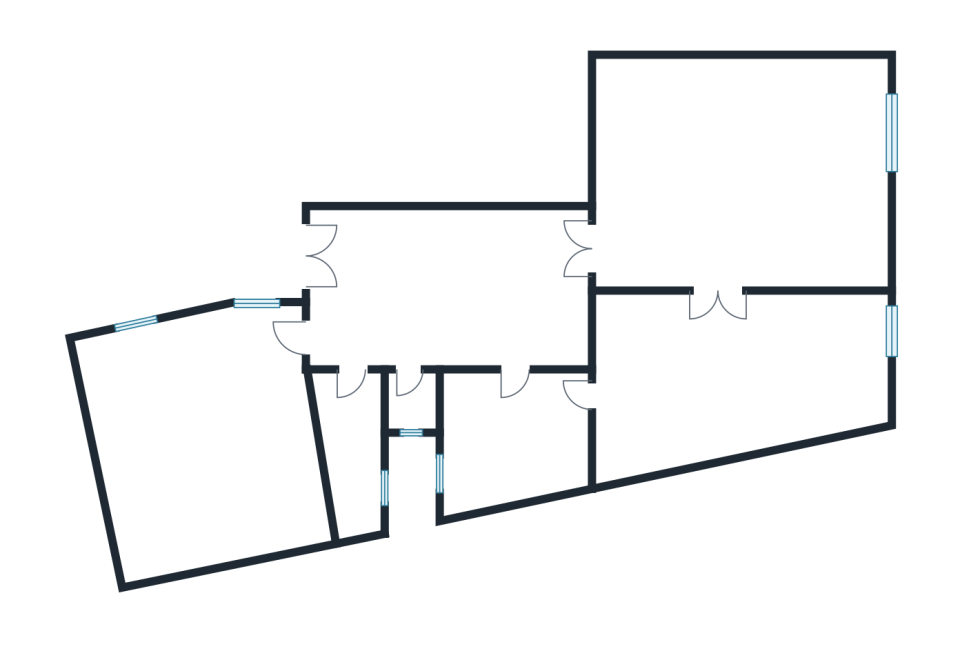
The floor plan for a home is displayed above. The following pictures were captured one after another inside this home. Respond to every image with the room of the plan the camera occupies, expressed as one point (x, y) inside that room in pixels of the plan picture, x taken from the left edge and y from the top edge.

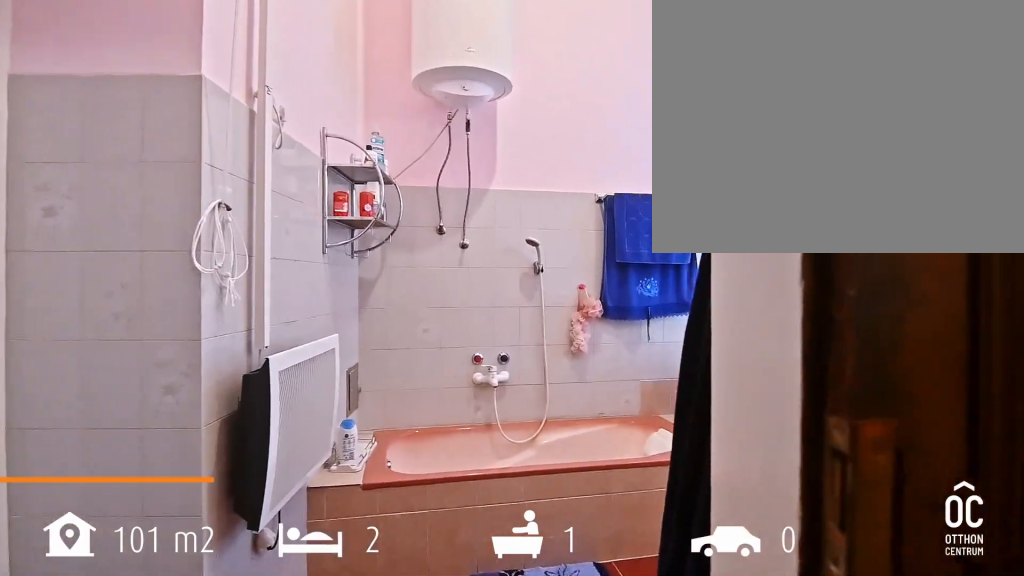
(506, 433)
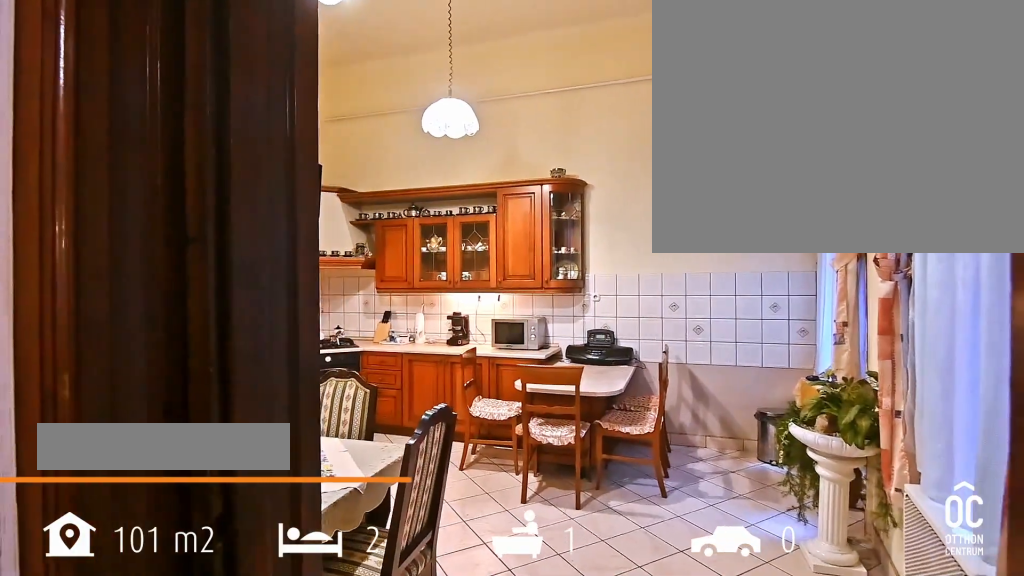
(205, 442)
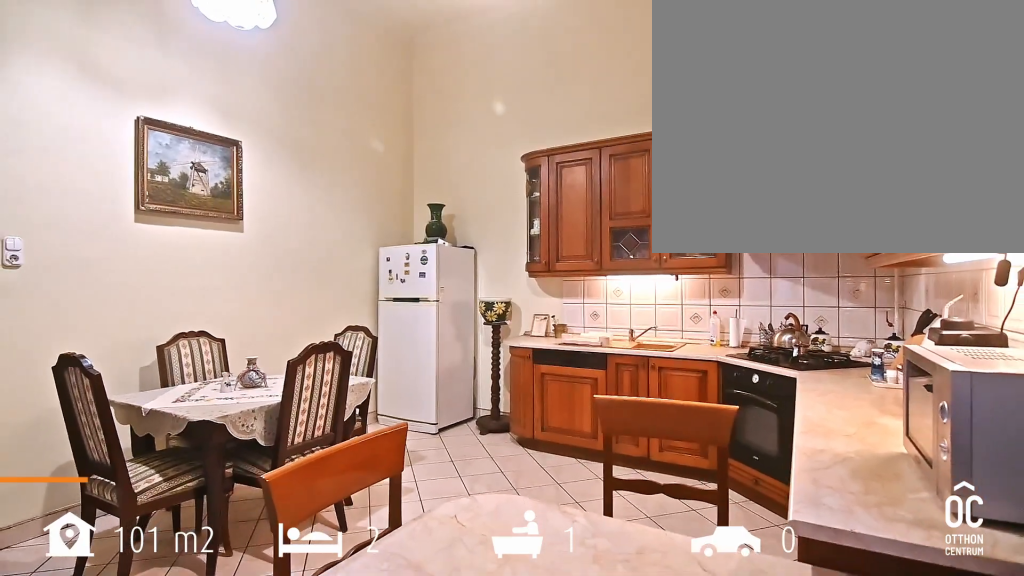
(205, 442)
